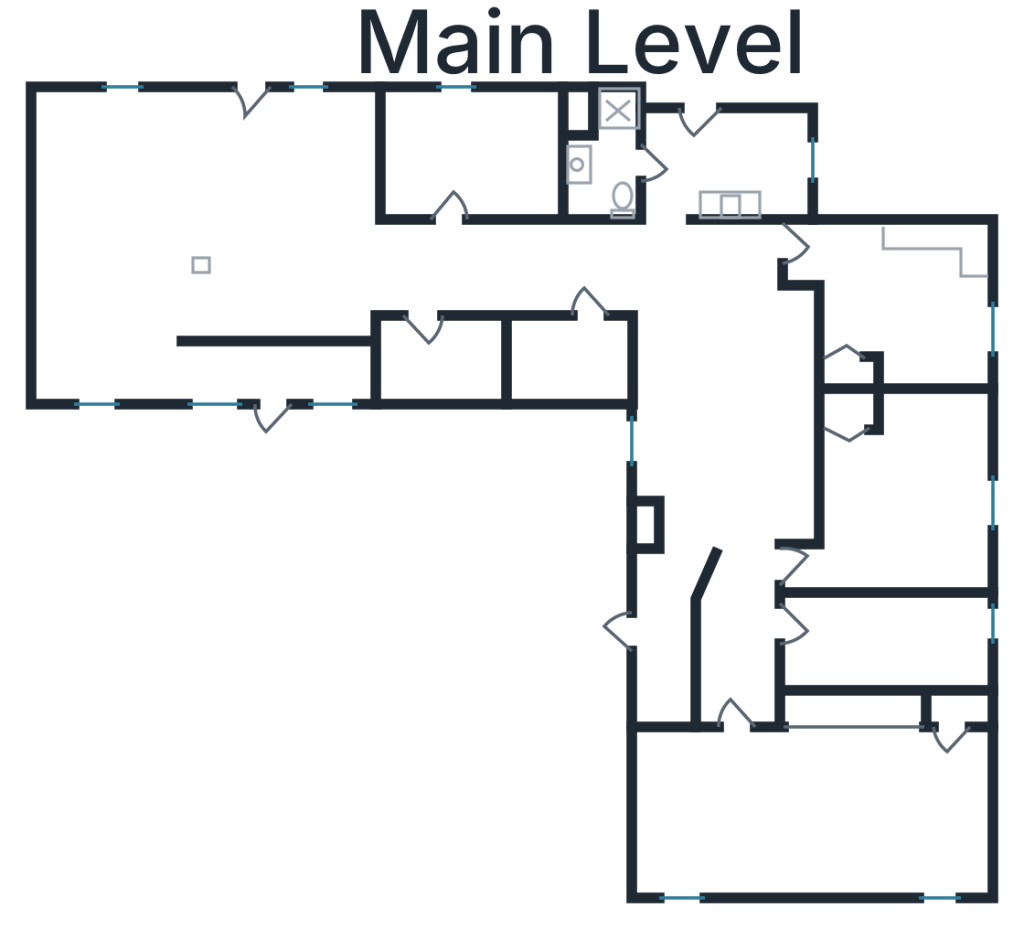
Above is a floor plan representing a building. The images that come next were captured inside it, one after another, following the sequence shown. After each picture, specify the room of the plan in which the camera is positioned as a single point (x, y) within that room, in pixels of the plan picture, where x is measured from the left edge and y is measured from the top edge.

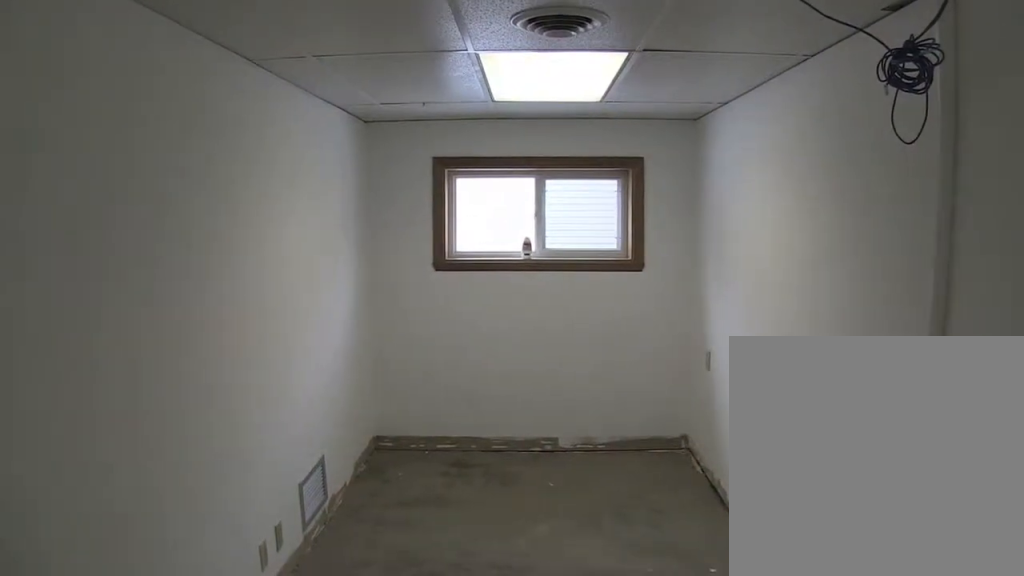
(881, 640)
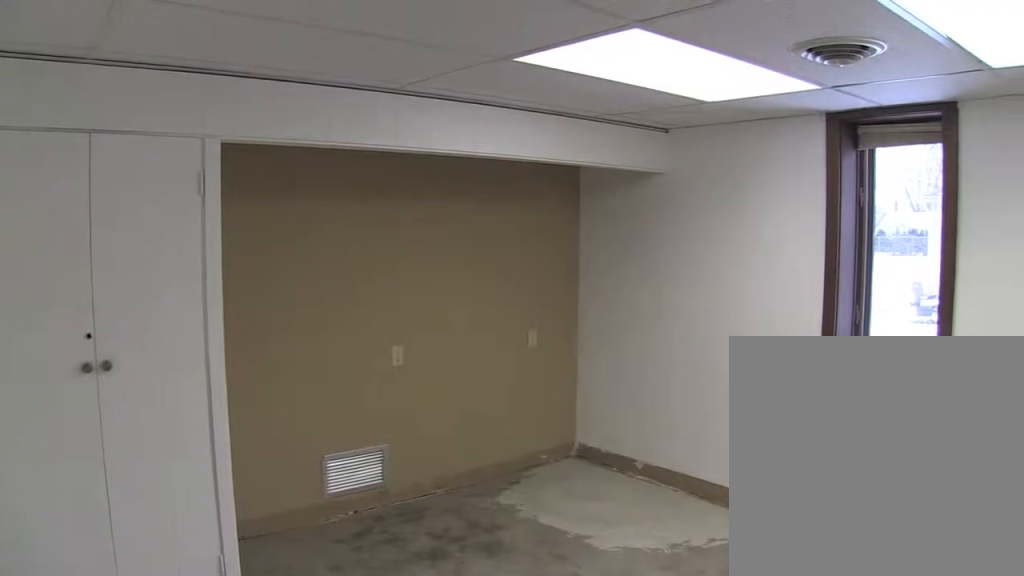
(899, 501)
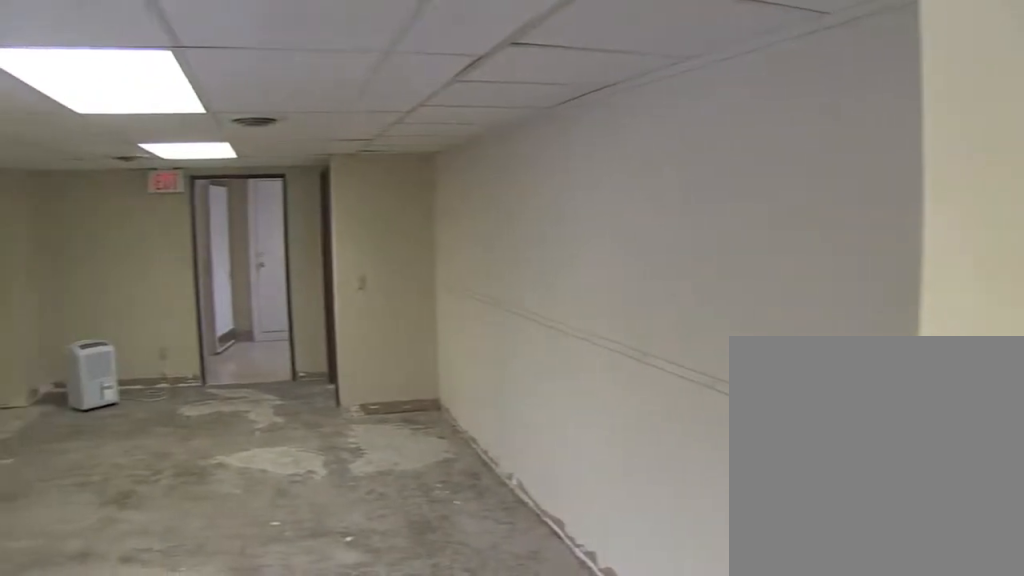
(723, 388)
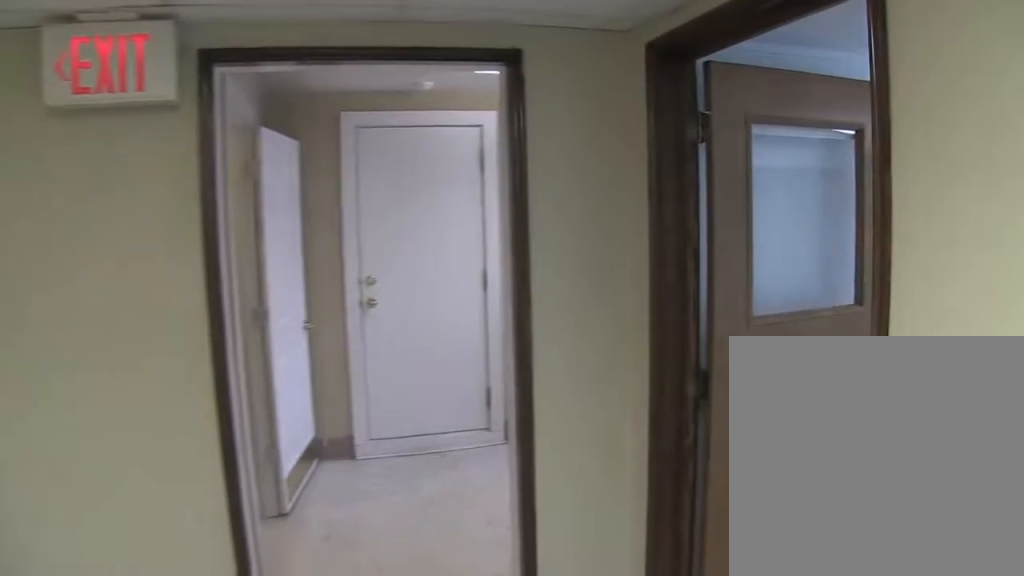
(723, 388)
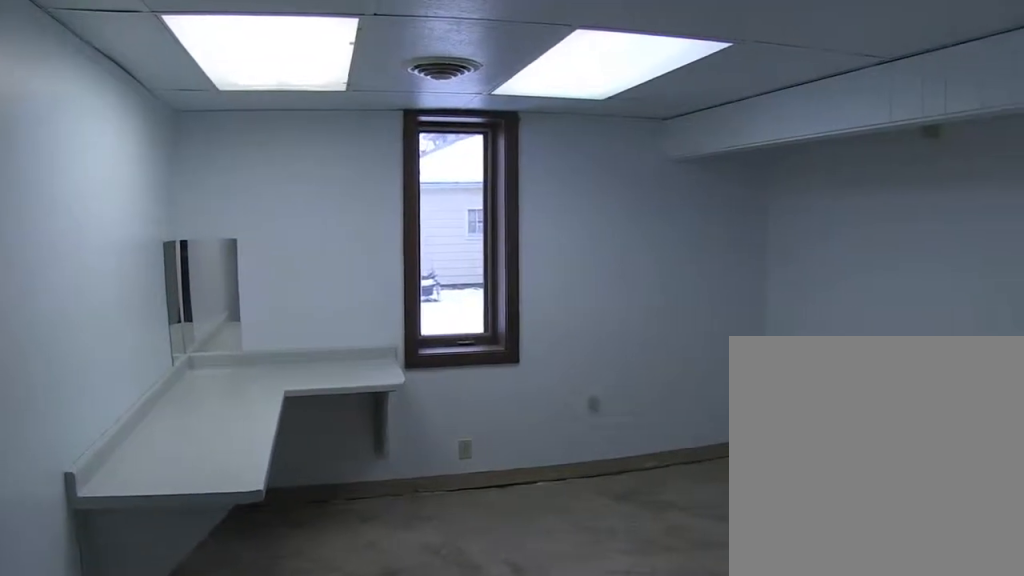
(895, 294)
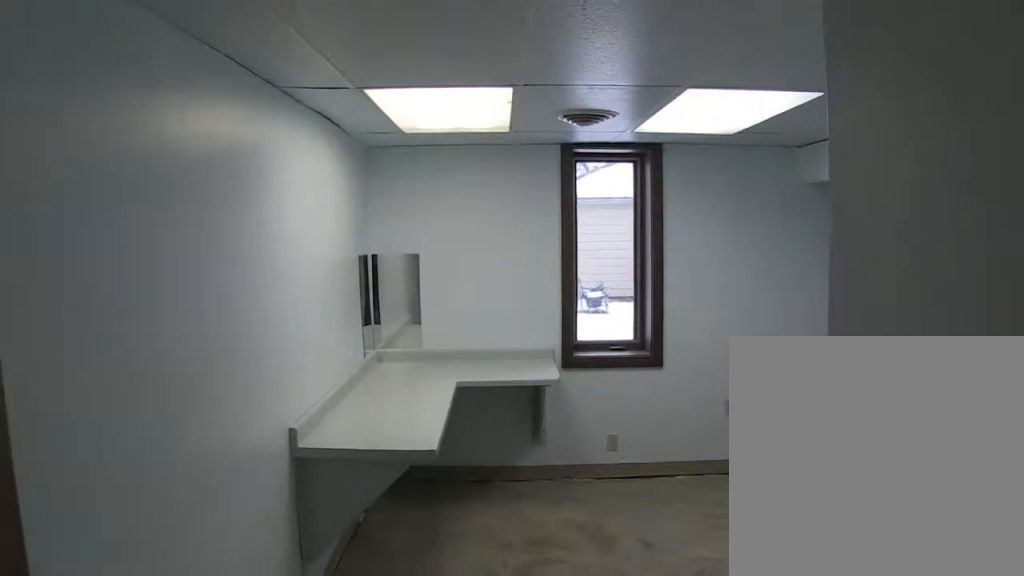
(895, 294)
